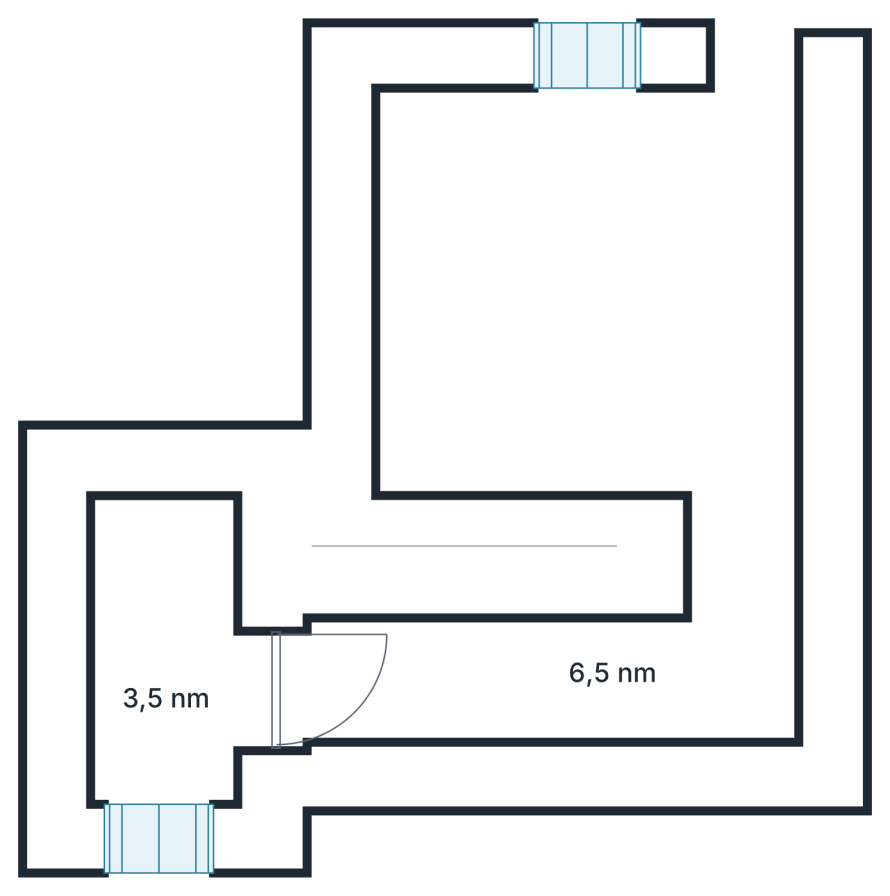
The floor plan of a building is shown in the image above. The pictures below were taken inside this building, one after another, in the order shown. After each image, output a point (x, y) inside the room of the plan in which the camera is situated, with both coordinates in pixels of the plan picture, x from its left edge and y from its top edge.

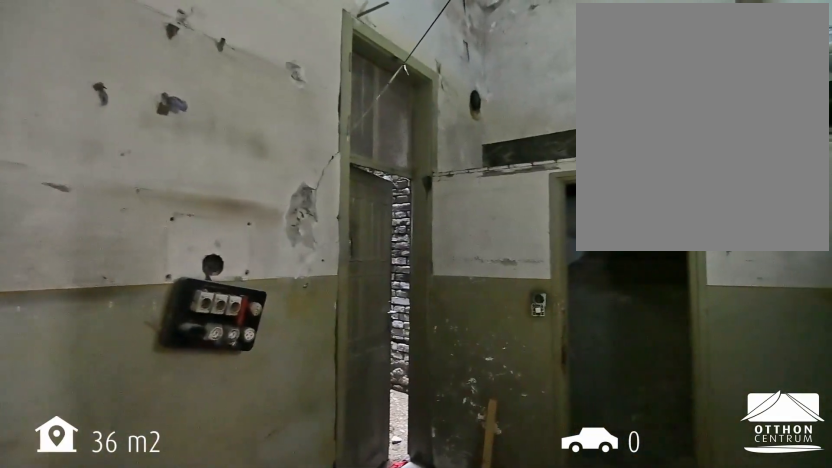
(553, 677)
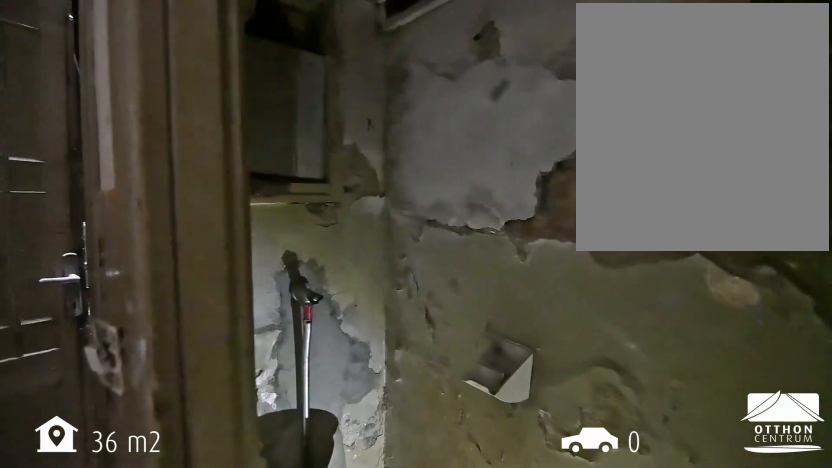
(166, 654)
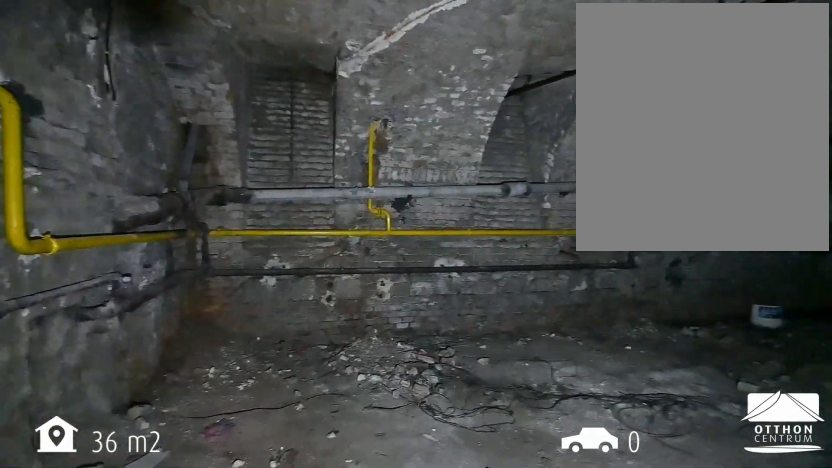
(594, 277)
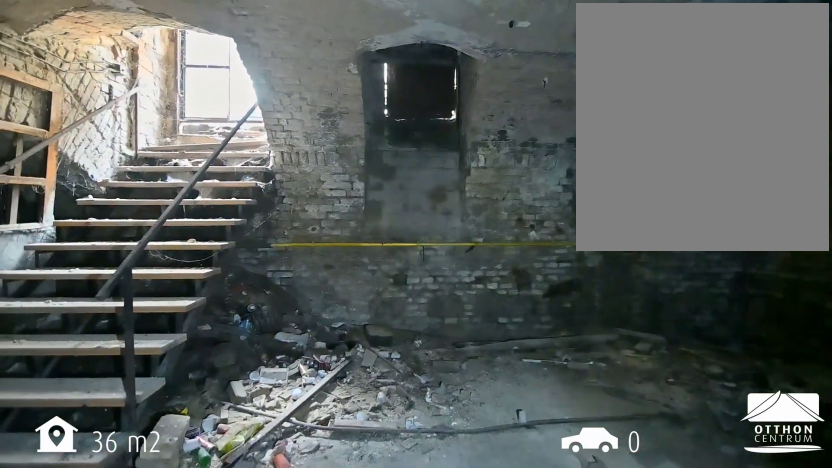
(594, 277)
